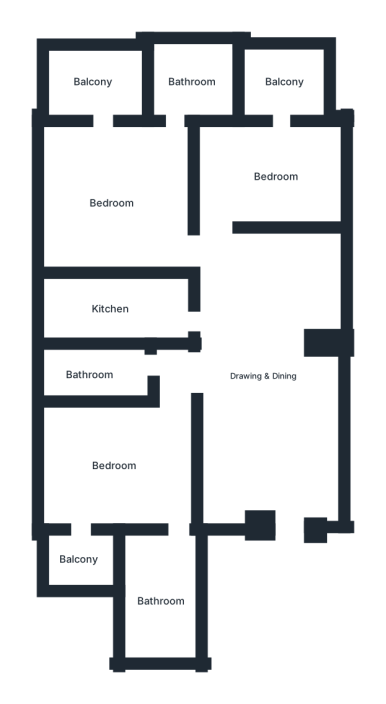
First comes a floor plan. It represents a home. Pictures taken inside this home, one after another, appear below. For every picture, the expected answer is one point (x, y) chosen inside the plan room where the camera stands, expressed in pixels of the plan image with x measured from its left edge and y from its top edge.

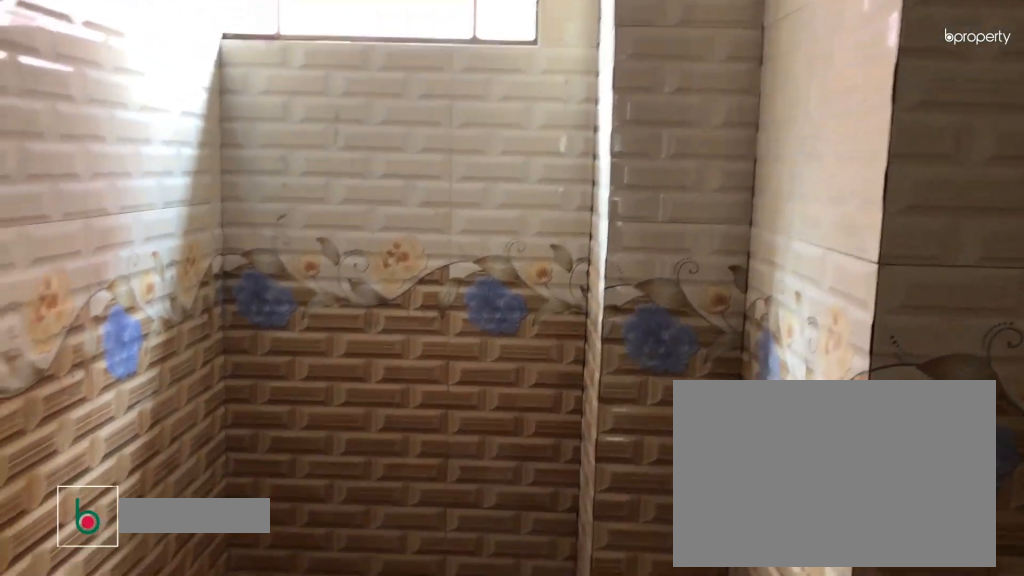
(90, 374)
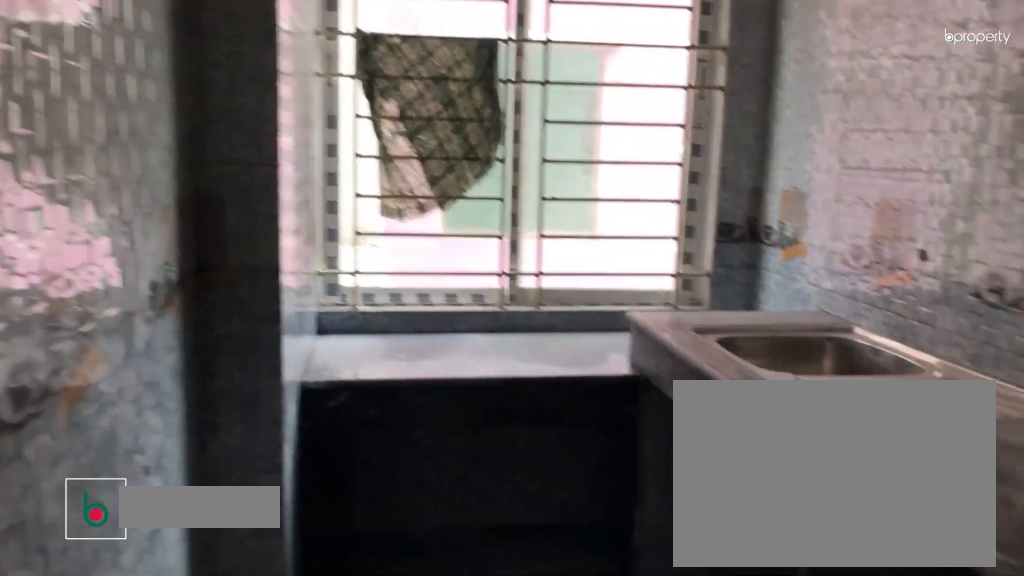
(110, 309)
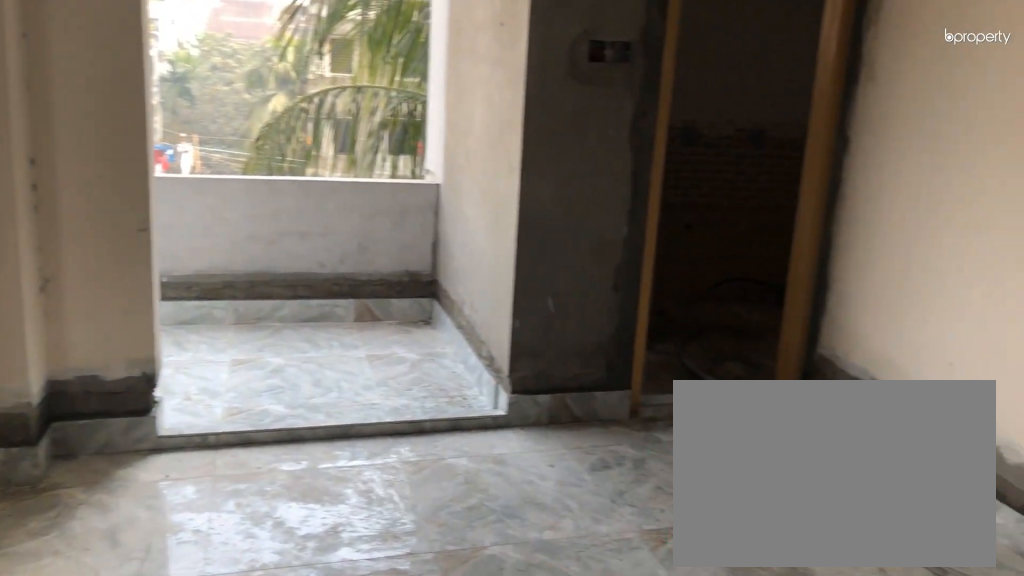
(112, 203)
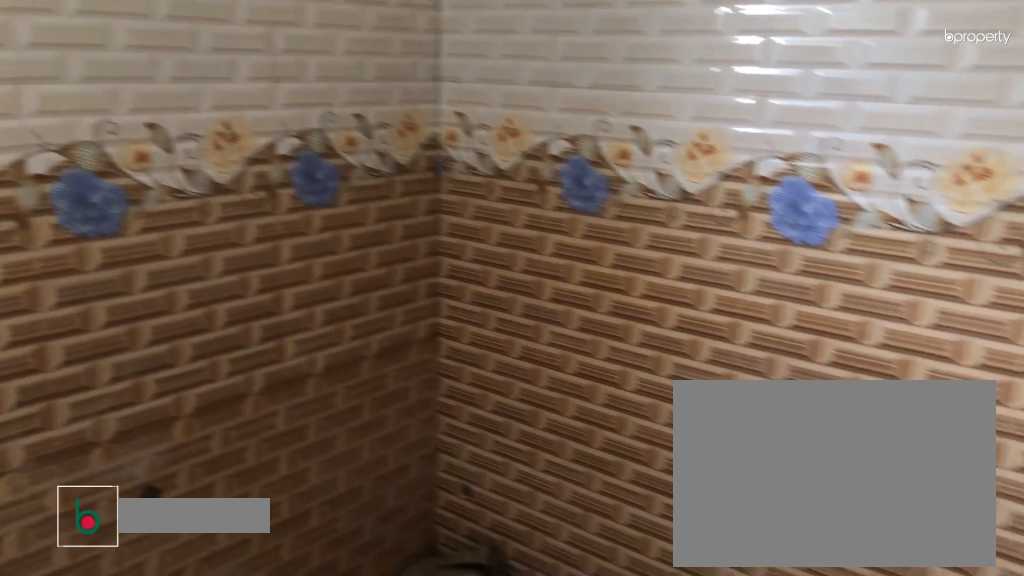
(193, 81)
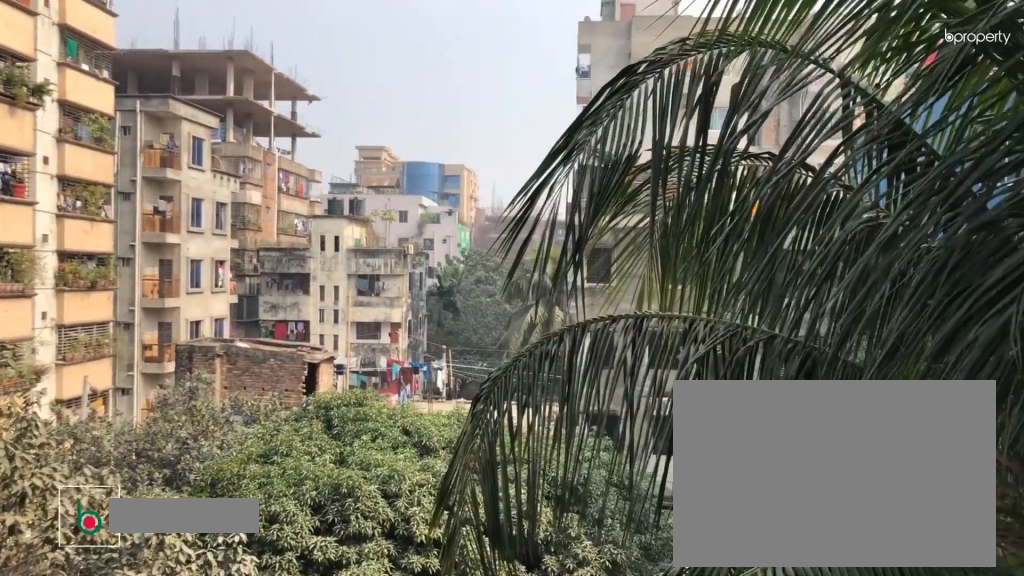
(94, 83)
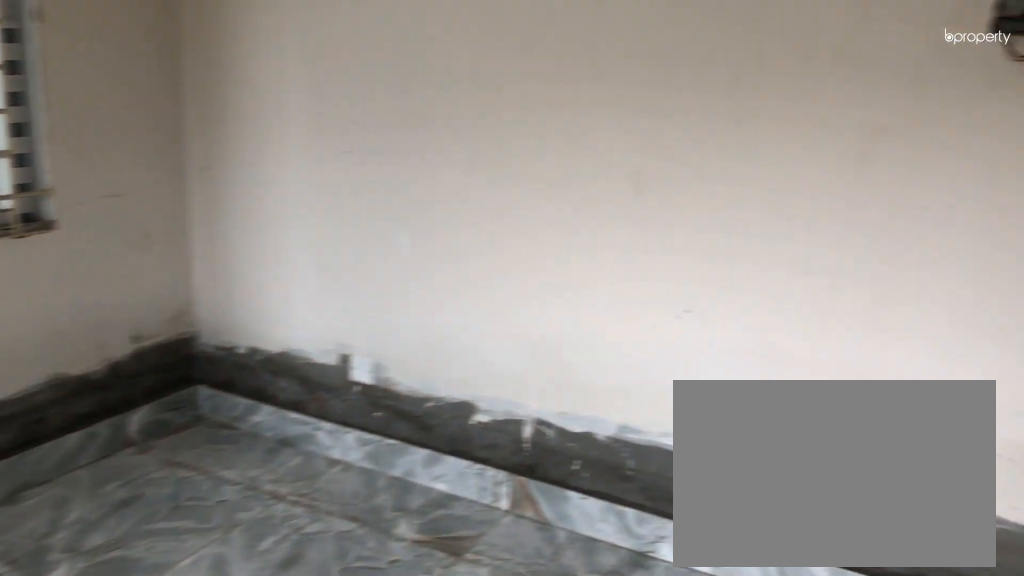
(274, 176)
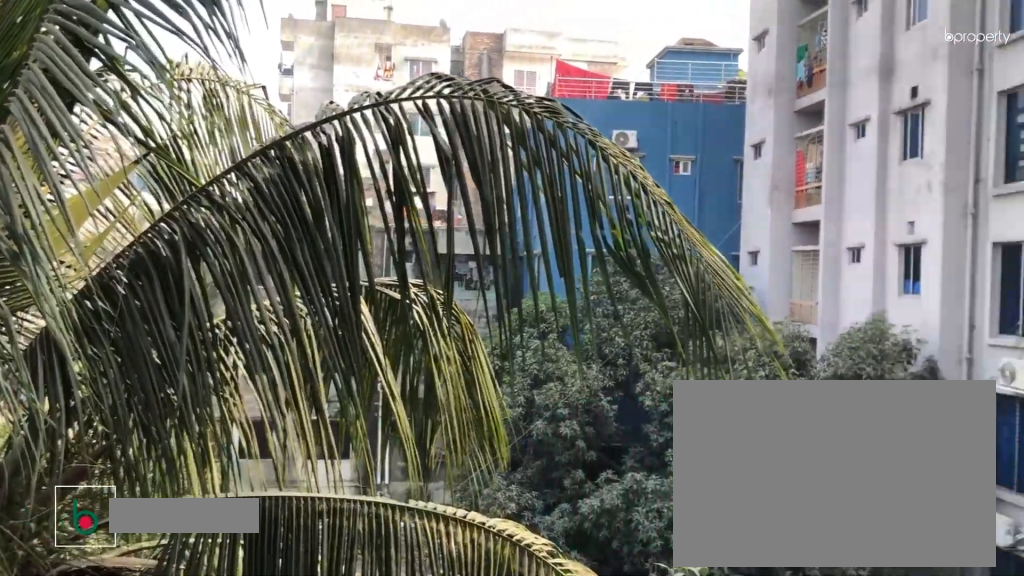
(284, 81)
